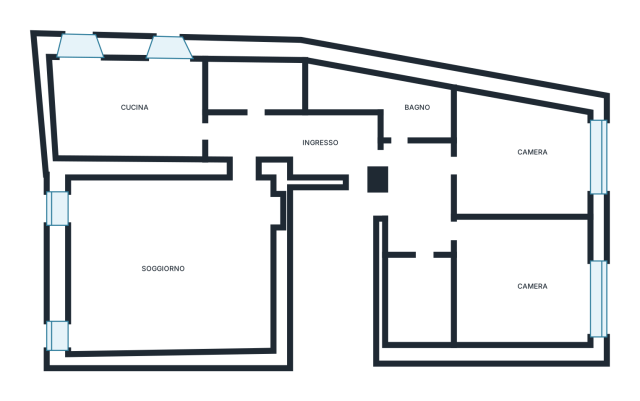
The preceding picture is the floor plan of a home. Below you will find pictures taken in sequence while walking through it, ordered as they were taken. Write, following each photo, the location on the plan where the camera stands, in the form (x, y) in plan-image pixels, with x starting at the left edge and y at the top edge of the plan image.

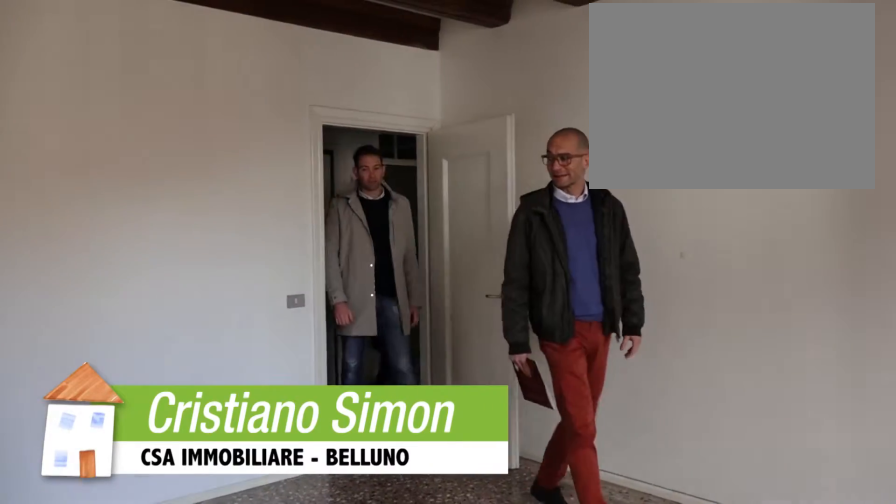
(468, 253)
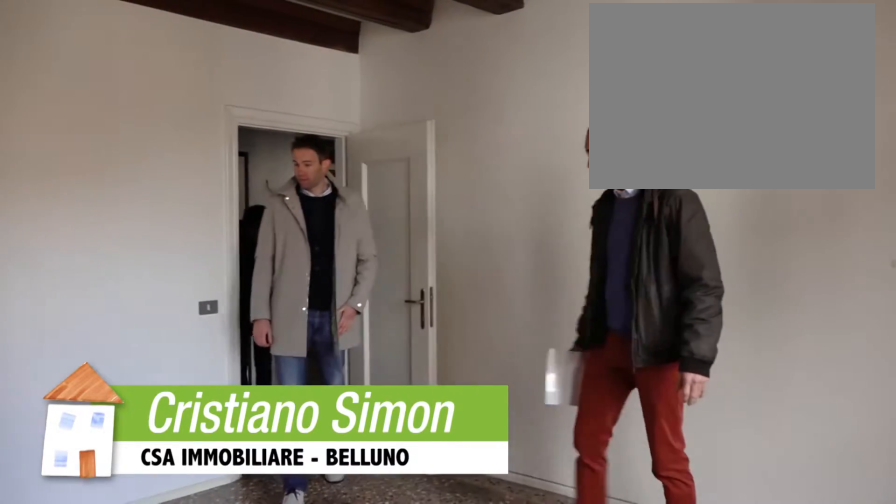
(468, 253)
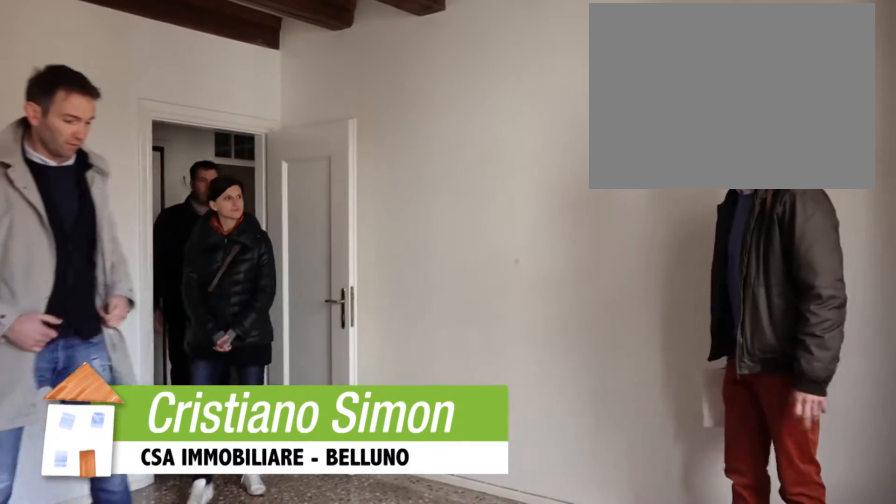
(468, 253)
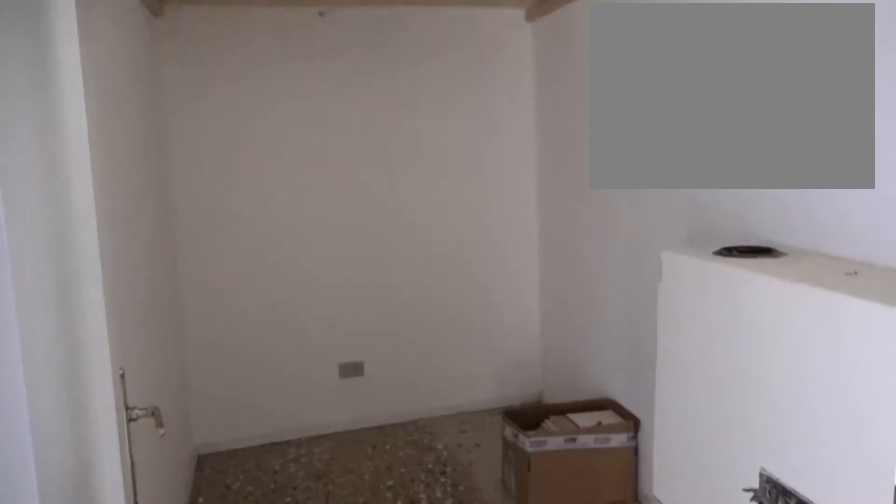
(425, 255)
